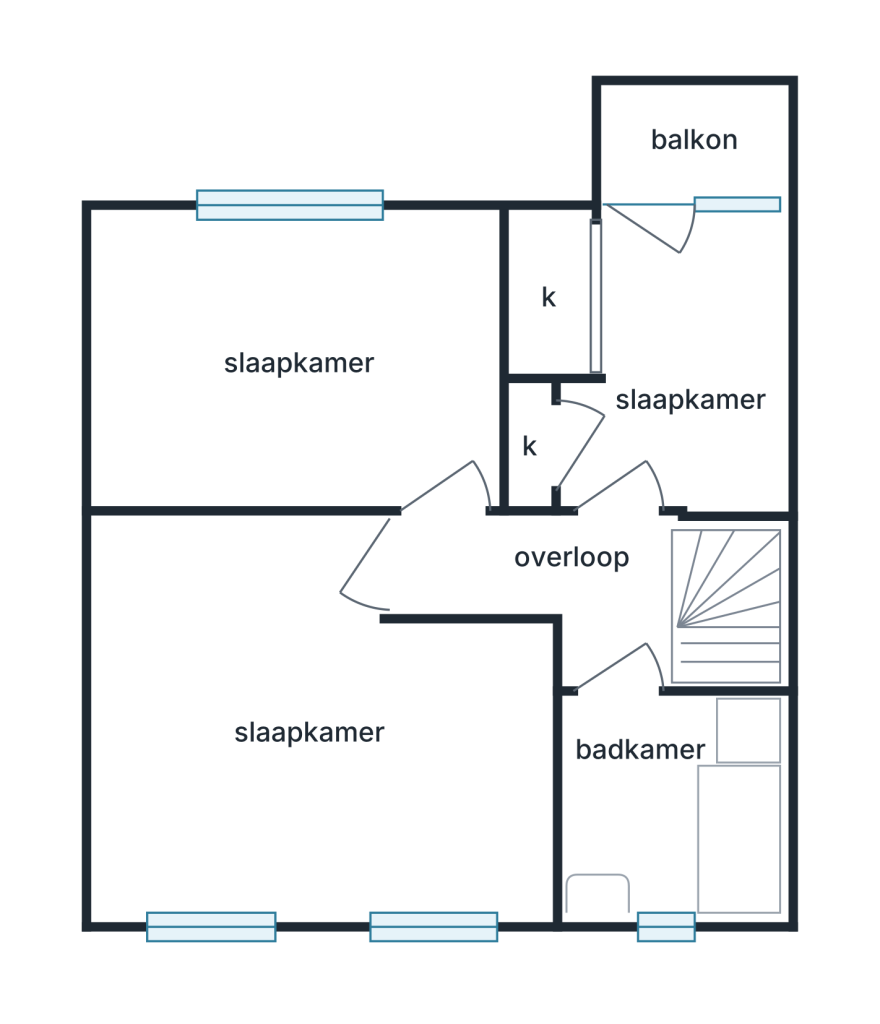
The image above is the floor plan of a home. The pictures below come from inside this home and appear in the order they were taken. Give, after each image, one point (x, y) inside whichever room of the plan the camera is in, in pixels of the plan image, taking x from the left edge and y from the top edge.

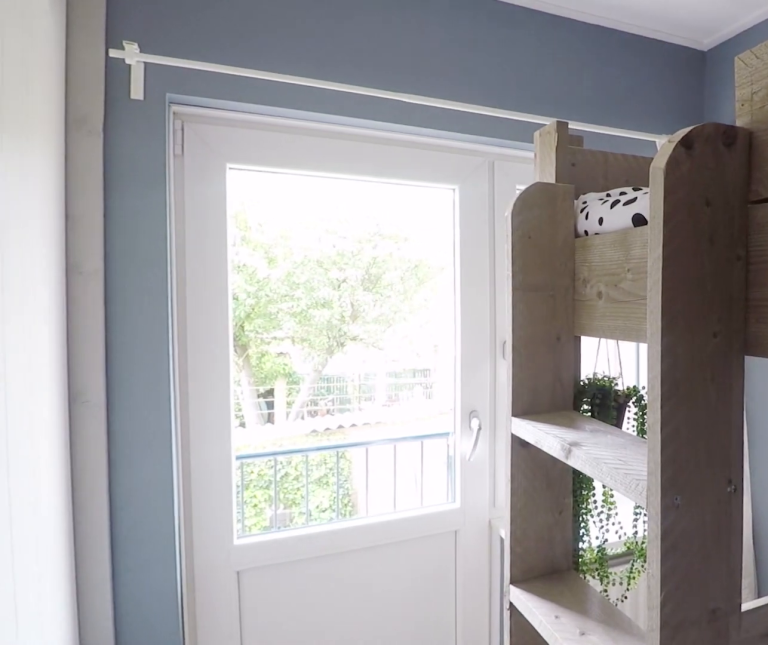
(682, 371)
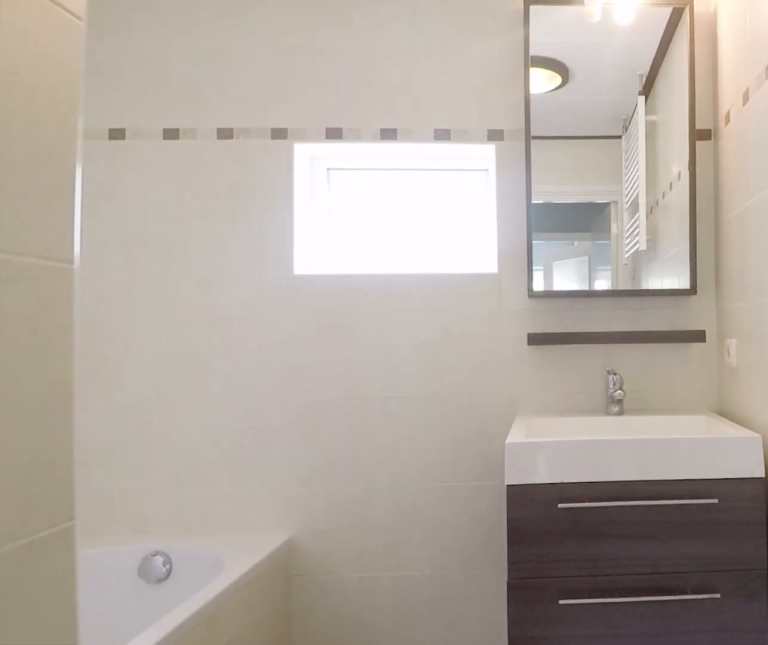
(671, 804)
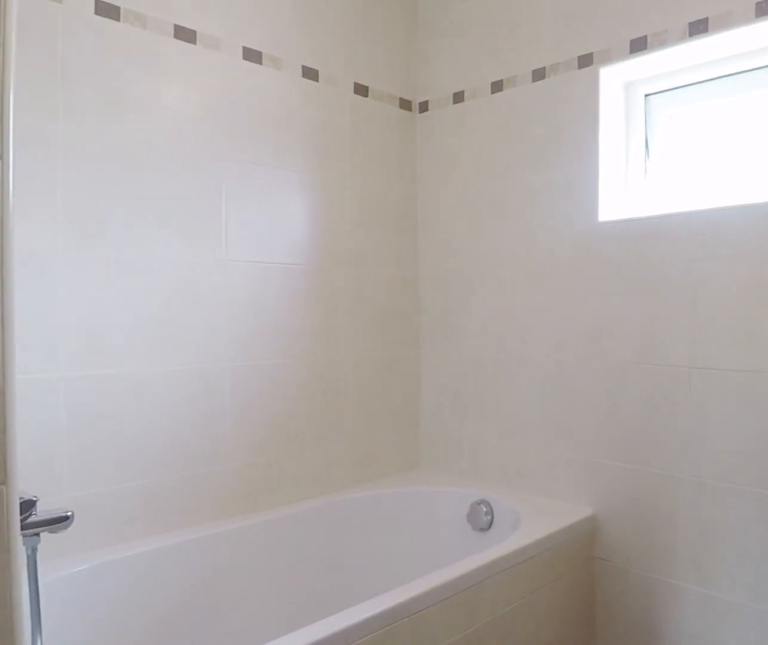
(671, 804)
